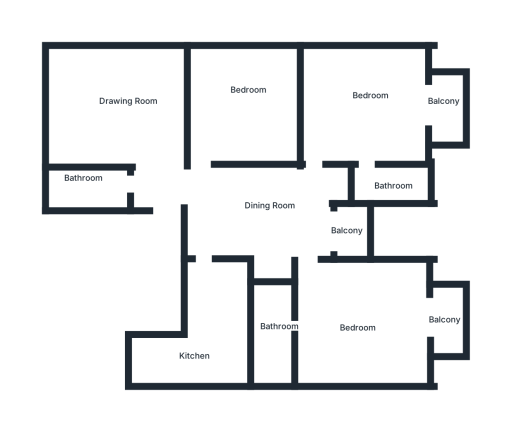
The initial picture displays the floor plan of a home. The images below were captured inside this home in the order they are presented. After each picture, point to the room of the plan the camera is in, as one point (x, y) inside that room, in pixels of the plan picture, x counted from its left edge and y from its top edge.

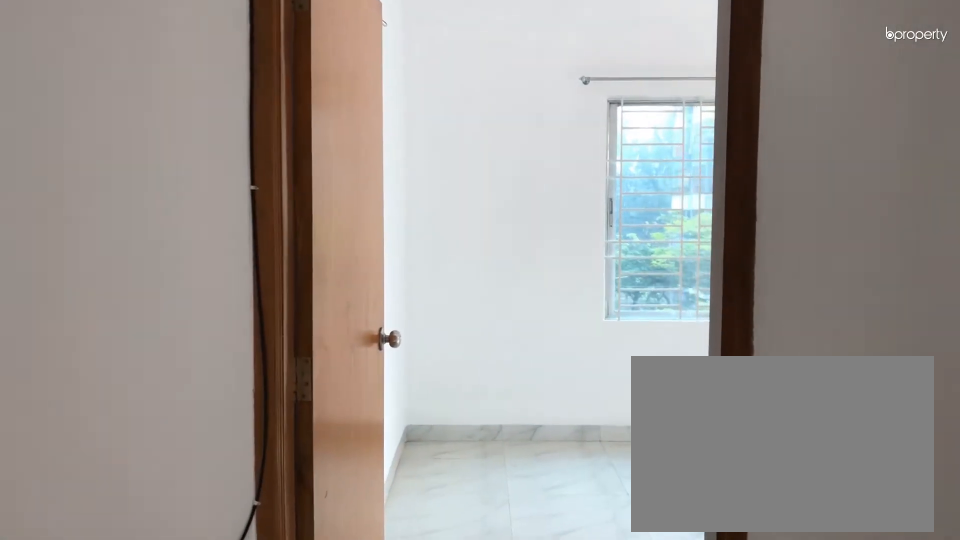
(313, 185)
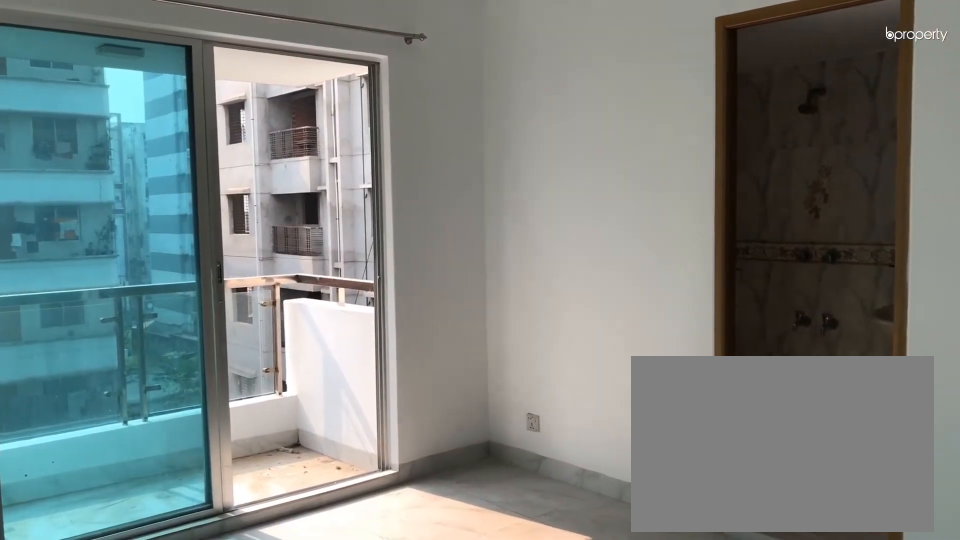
(369, 123)
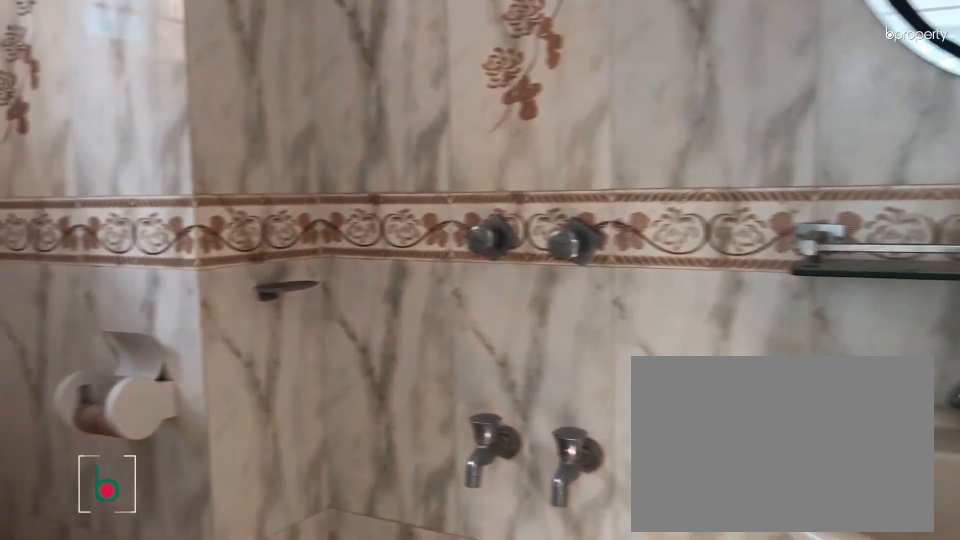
(384, 181)
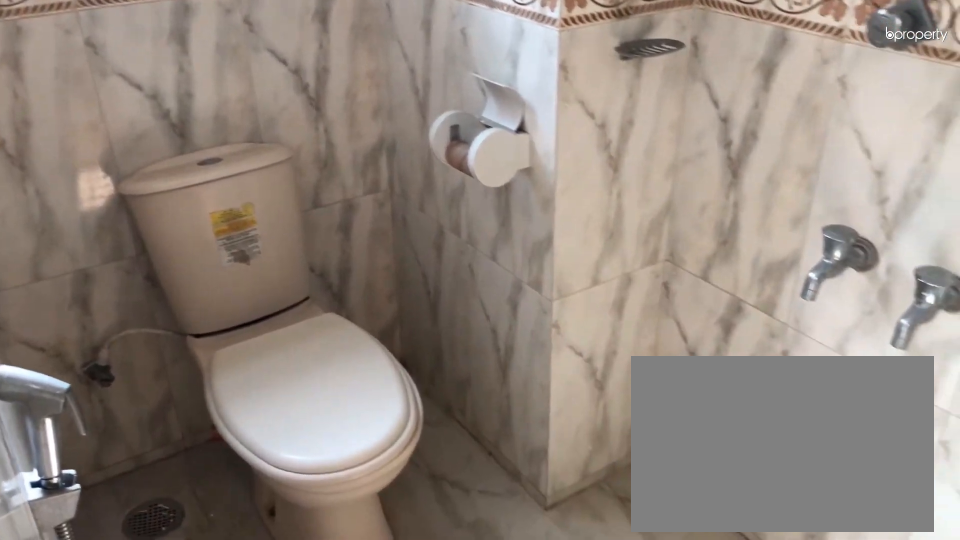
(384, 181)
